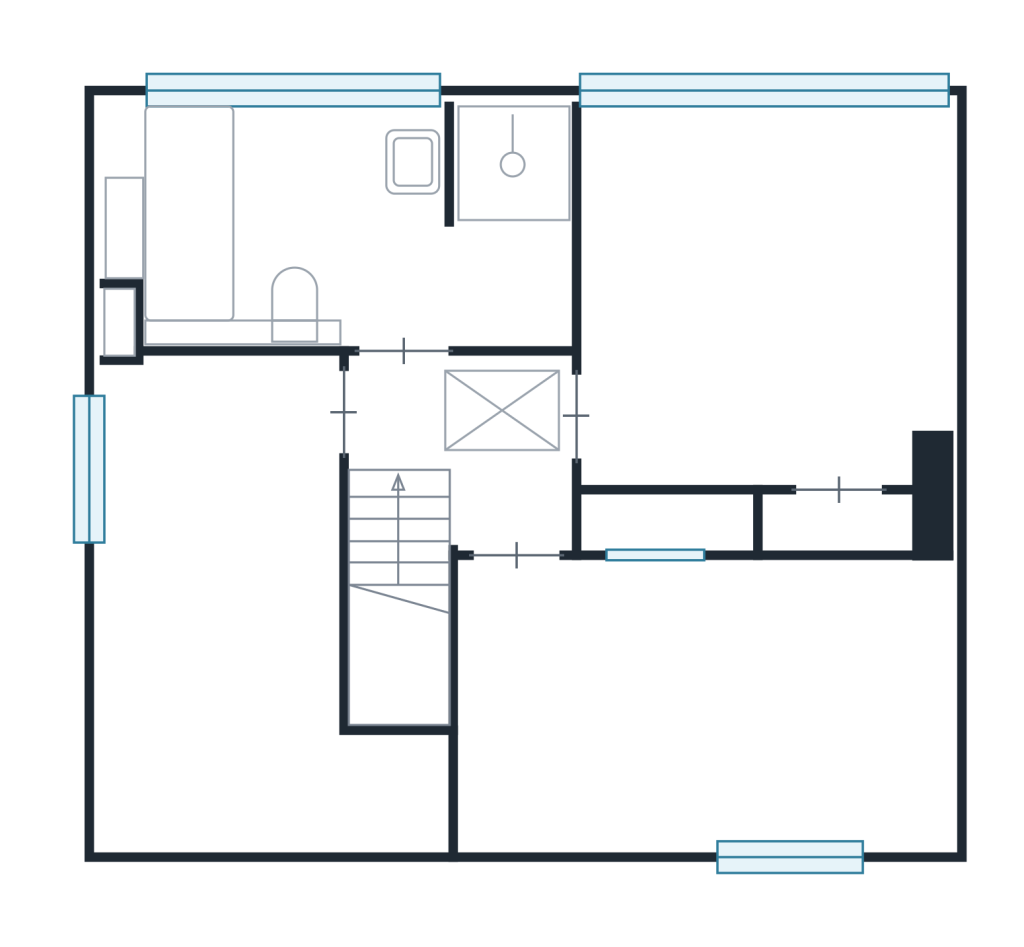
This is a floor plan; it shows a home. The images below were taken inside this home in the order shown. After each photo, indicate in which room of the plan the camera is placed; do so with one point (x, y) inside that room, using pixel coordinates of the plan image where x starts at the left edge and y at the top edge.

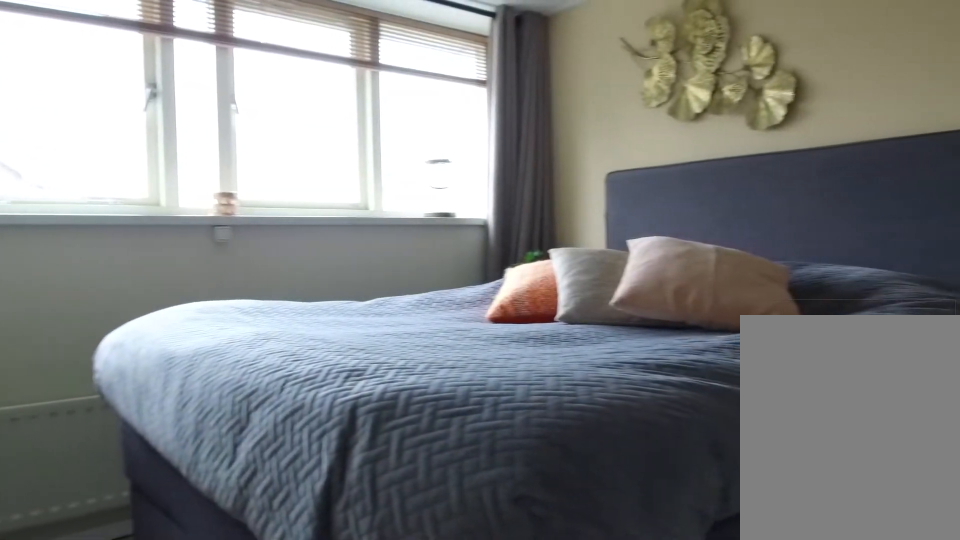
(763, 294)
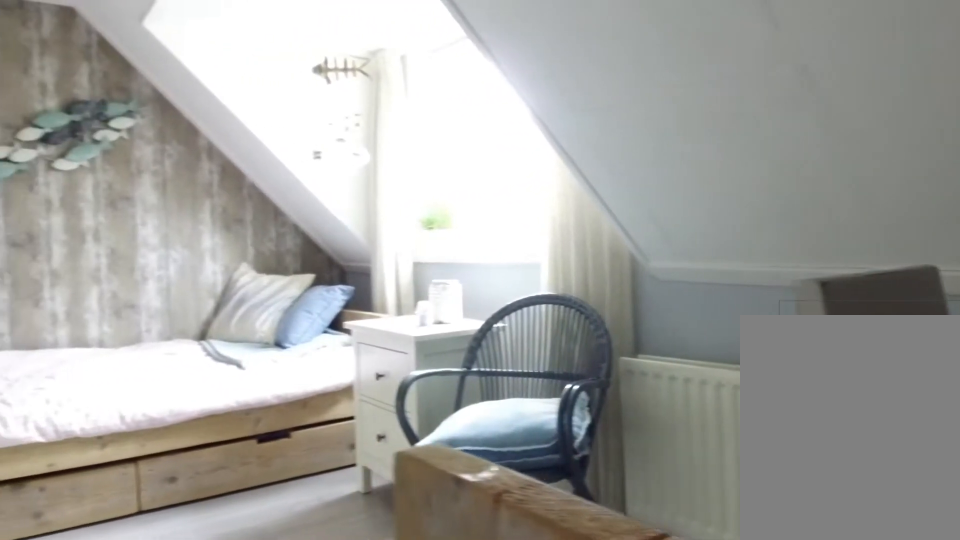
(713, 683)
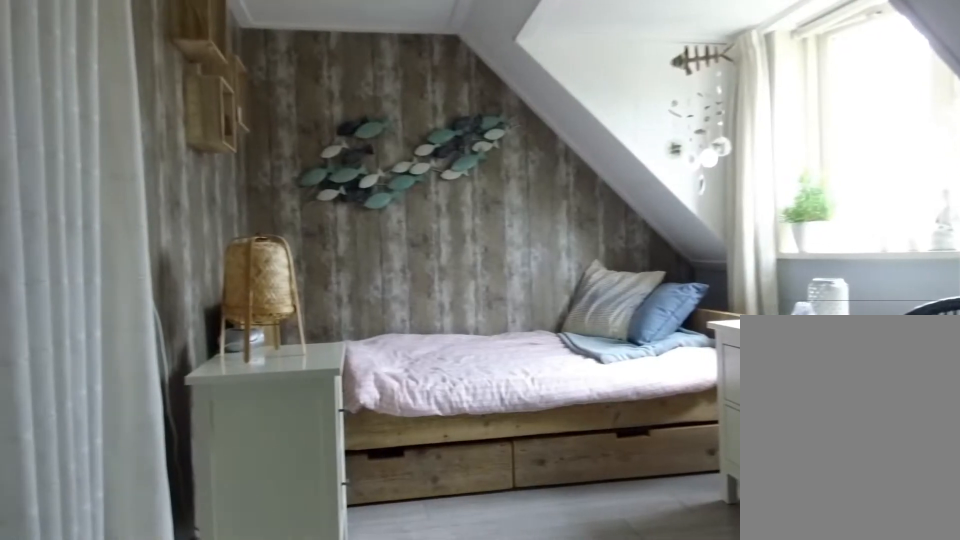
(713, 683)
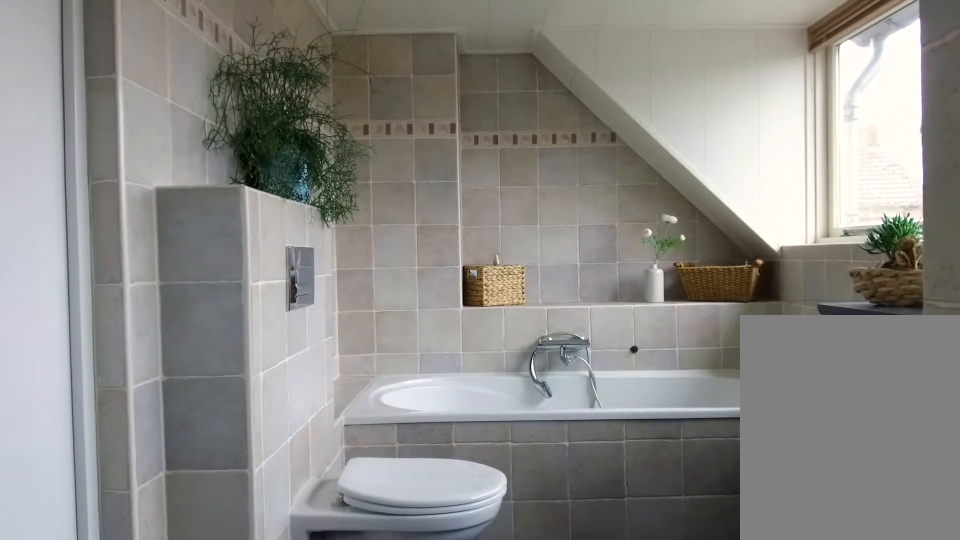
(385, 239)
